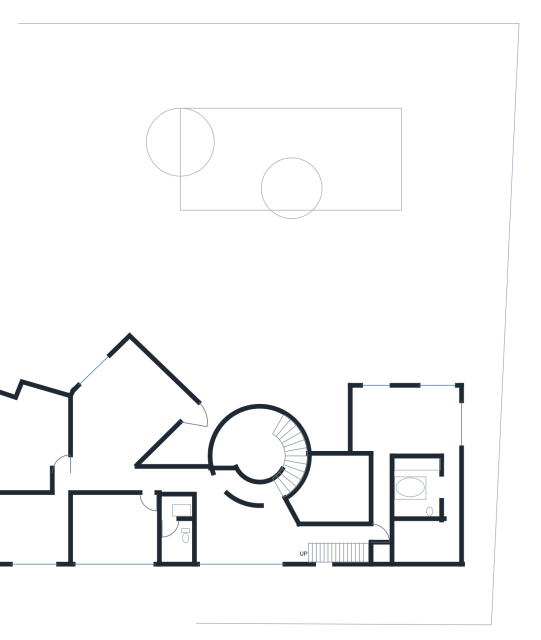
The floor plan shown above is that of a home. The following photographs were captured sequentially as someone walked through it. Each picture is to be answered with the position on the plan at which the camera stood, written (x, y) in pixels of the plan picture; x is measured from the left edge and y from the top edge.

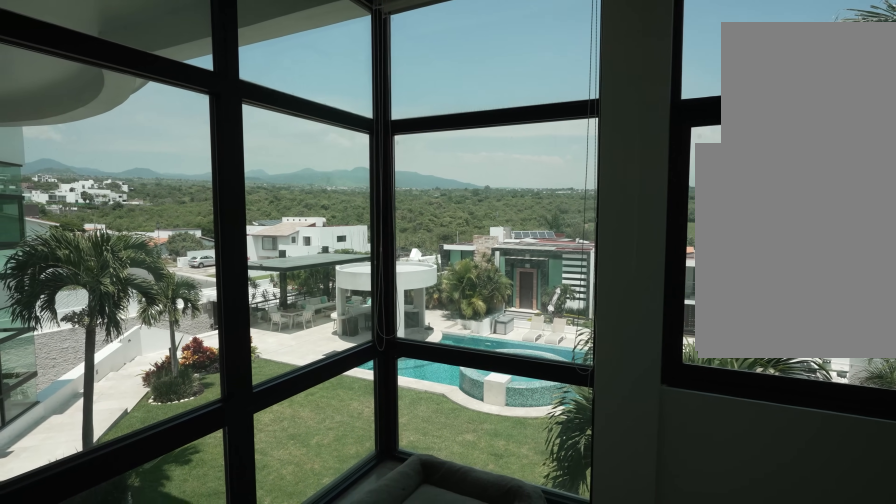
(396, 400)
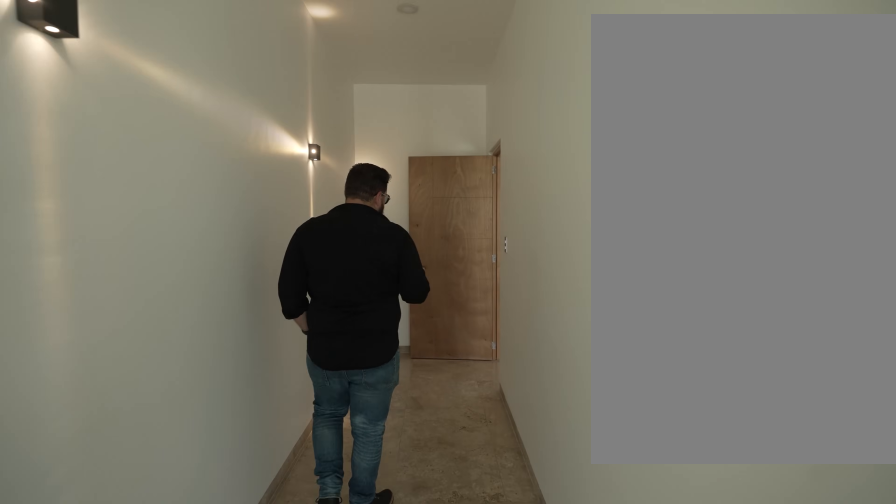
(373, 450)
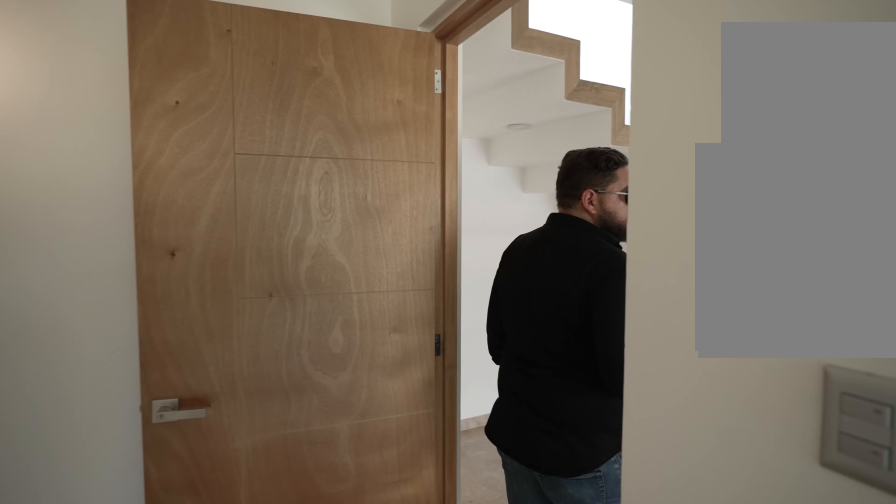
(377, 487)
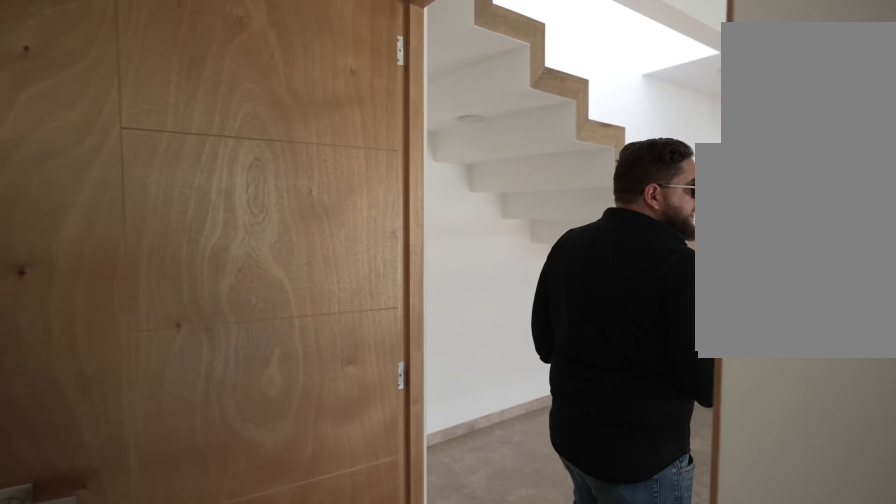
(377, 495)
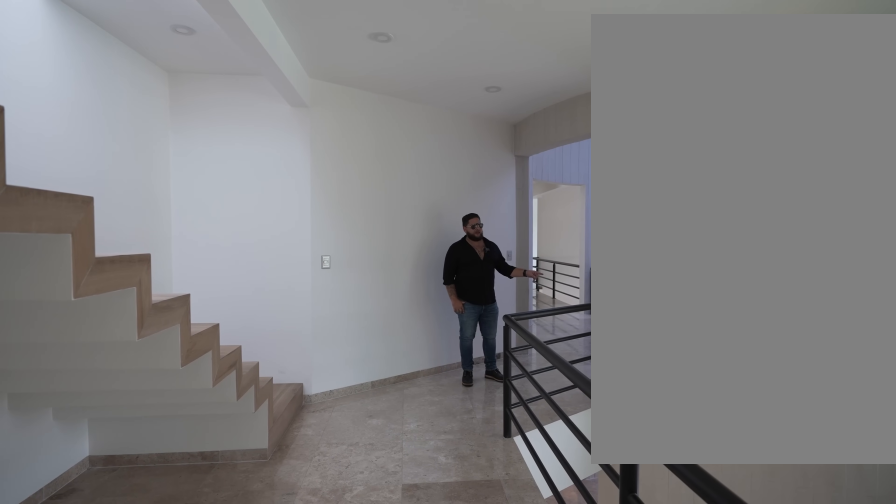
(350, 531)
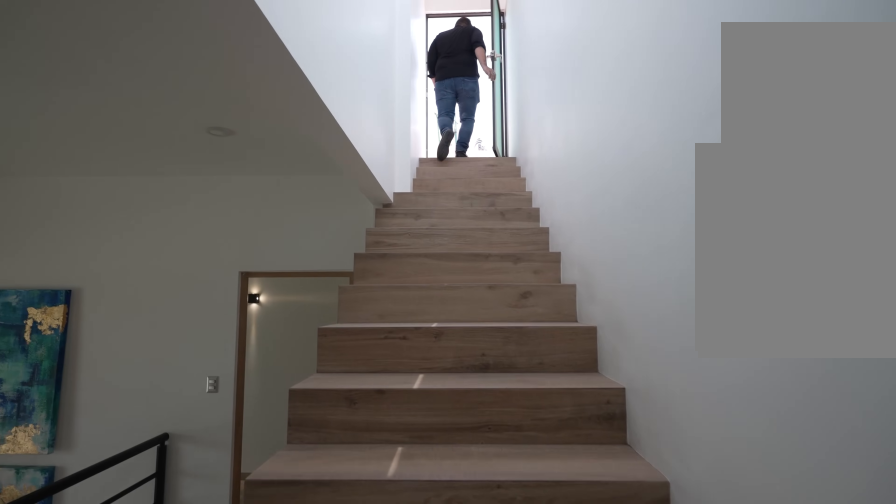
(322, 553)
